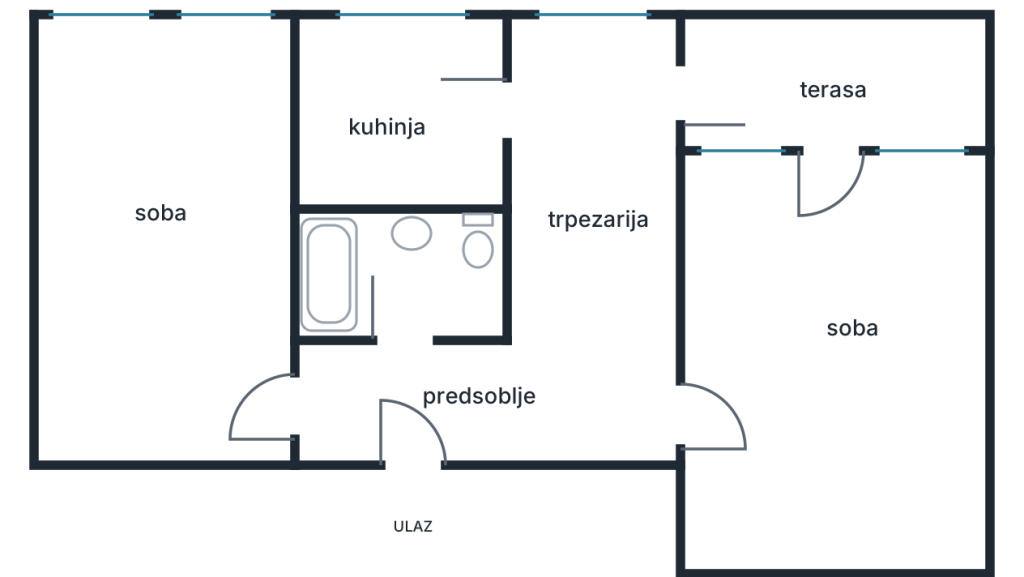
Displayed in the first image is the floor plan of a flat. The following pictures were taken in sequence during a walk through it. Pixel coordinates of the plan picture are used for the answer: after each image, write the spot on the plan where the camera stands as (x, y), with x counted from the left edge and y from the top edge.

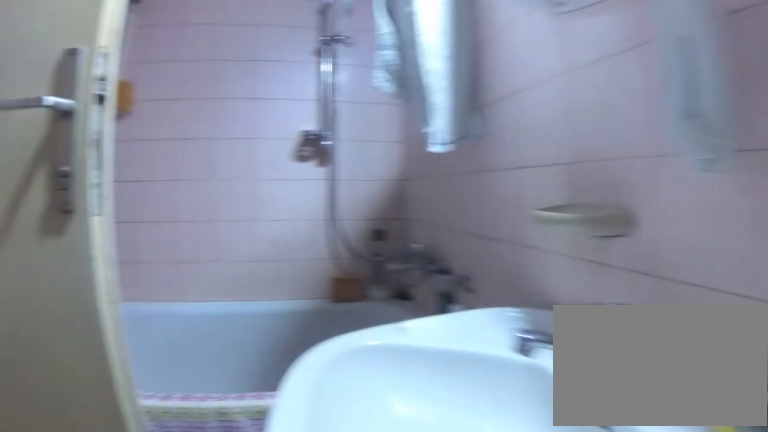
(421, 279)
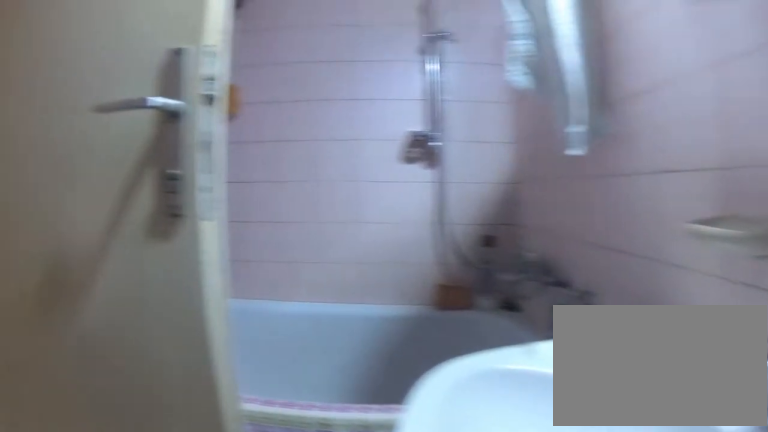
(422, 274)
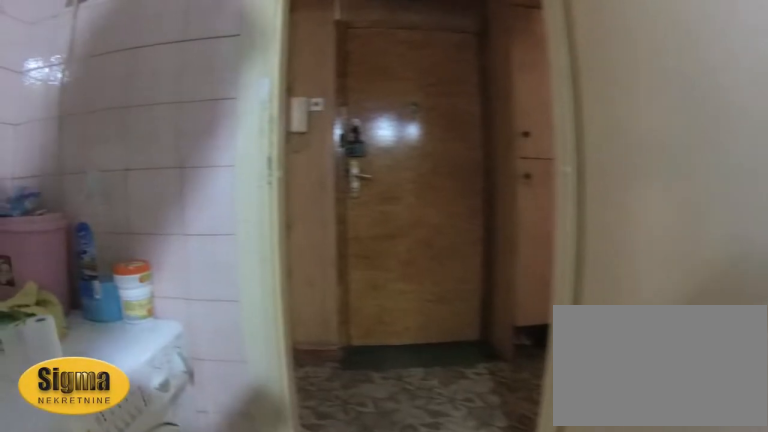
(402, 252)
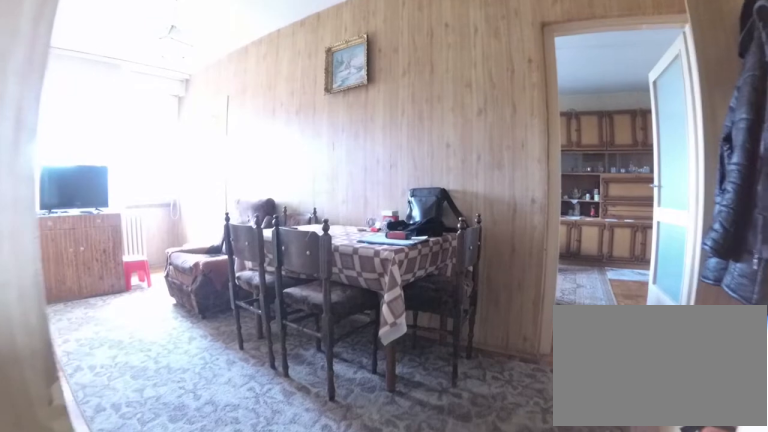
(487, 401)
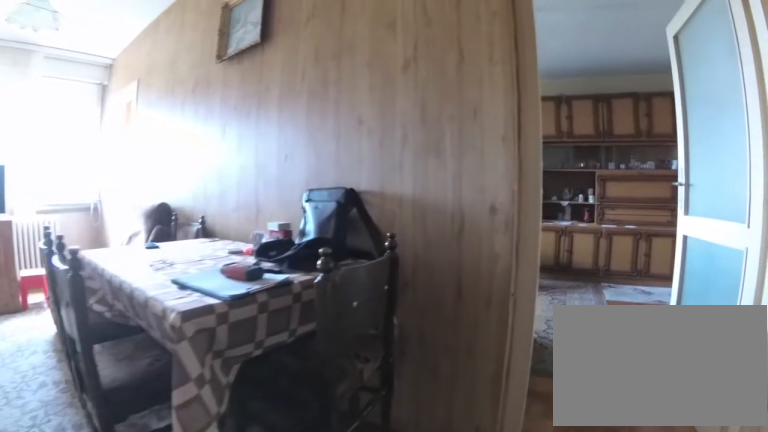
(542, 392)
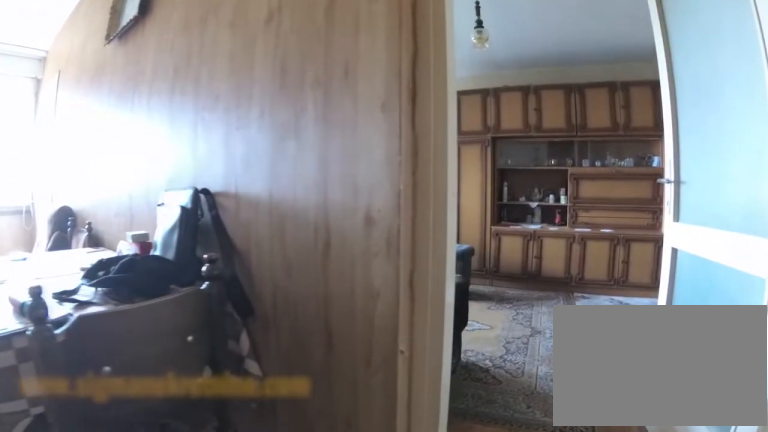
(588, 399)
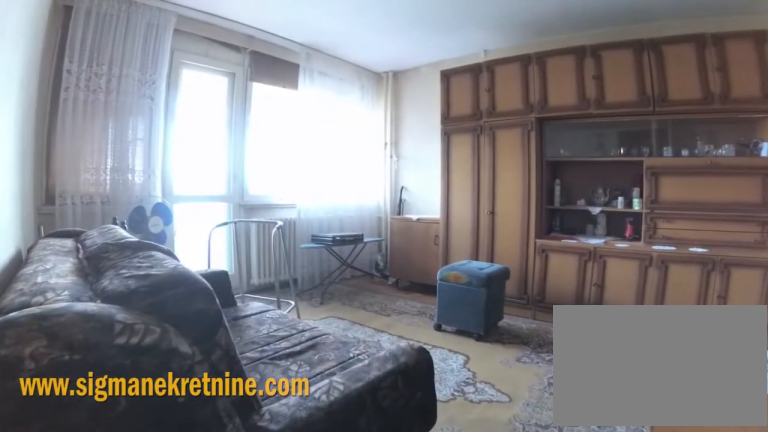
(667, 415)
